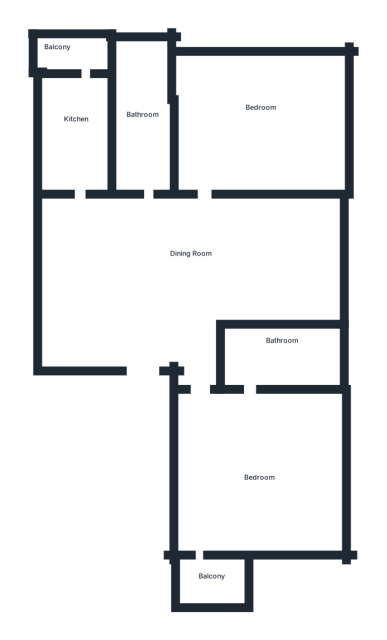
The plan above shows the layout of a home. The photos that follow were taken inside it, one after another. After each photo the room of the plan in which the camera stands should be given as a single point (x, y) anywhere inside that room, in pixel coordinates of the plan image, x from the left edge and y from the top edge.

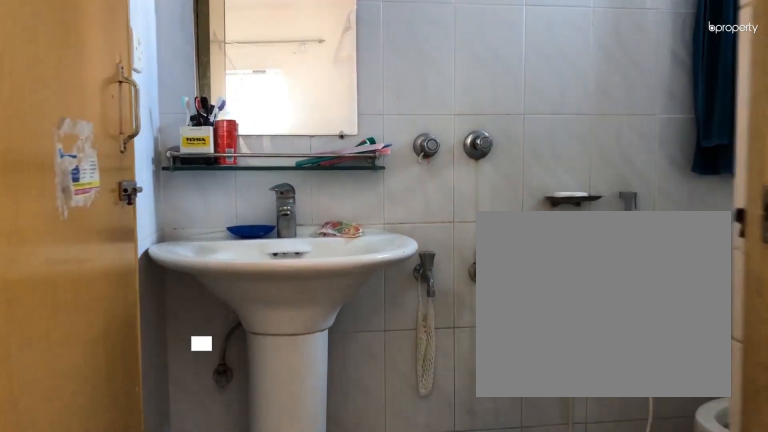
(279, 358)
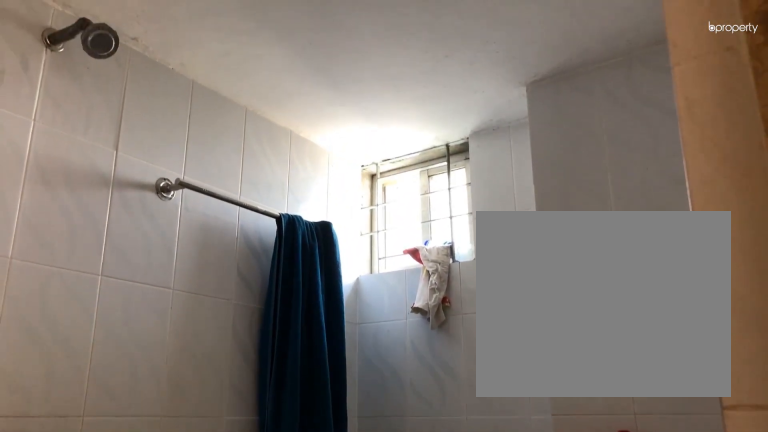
(279, 357)
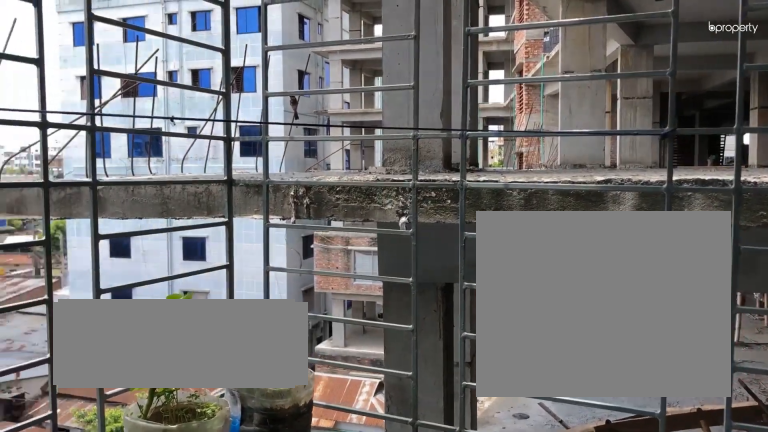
(218, 574)
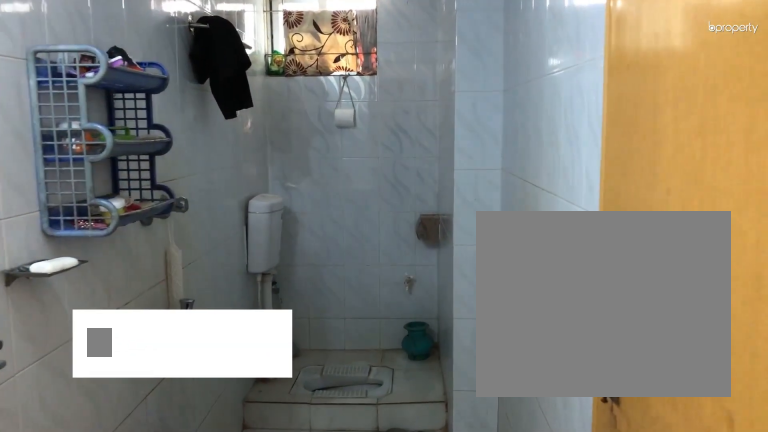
(142, 106)
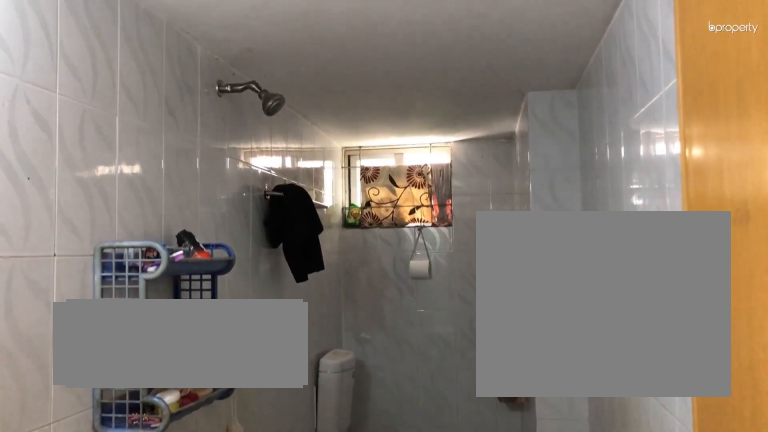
(142, 106)
